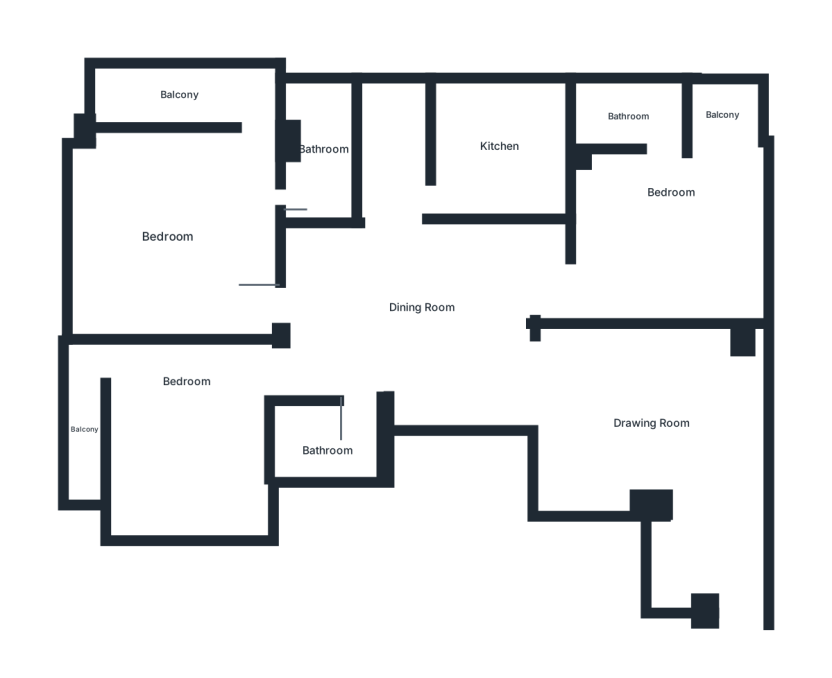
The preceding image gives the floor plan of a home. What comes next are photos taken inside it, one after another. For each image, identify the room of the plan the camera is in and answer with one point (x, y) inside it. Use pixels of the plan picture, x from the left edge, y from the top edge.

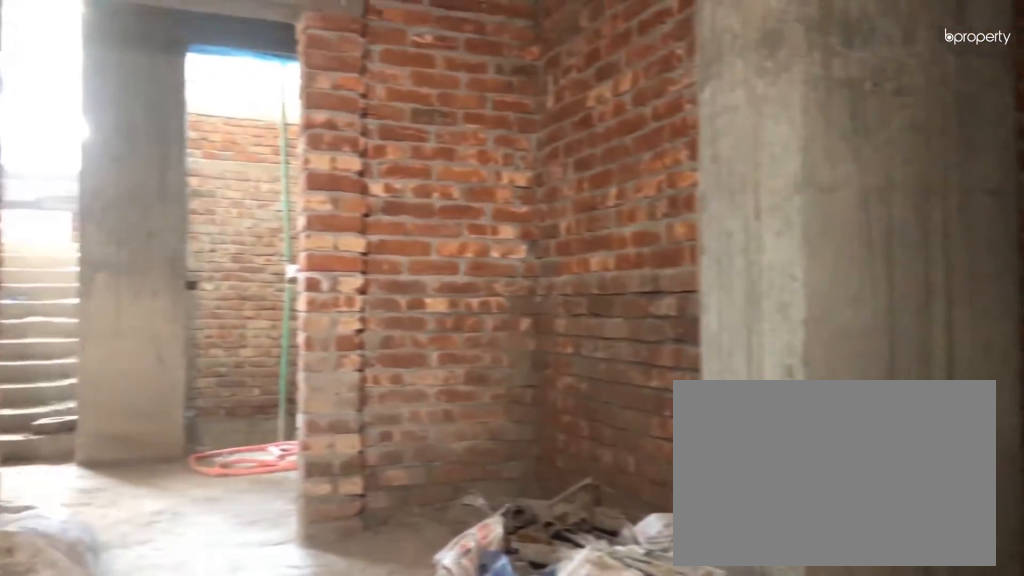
(660, 424)
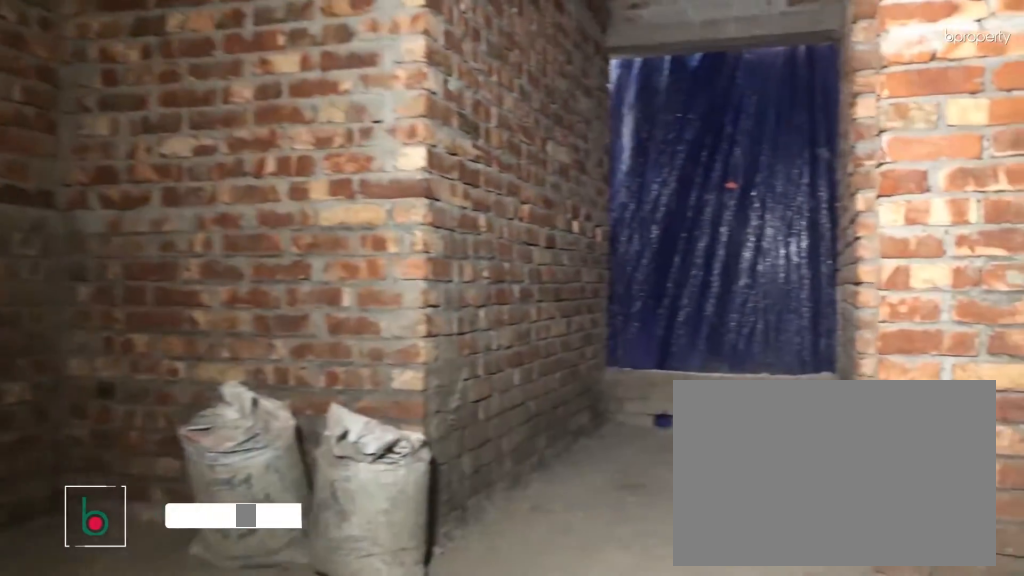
(422, 303)
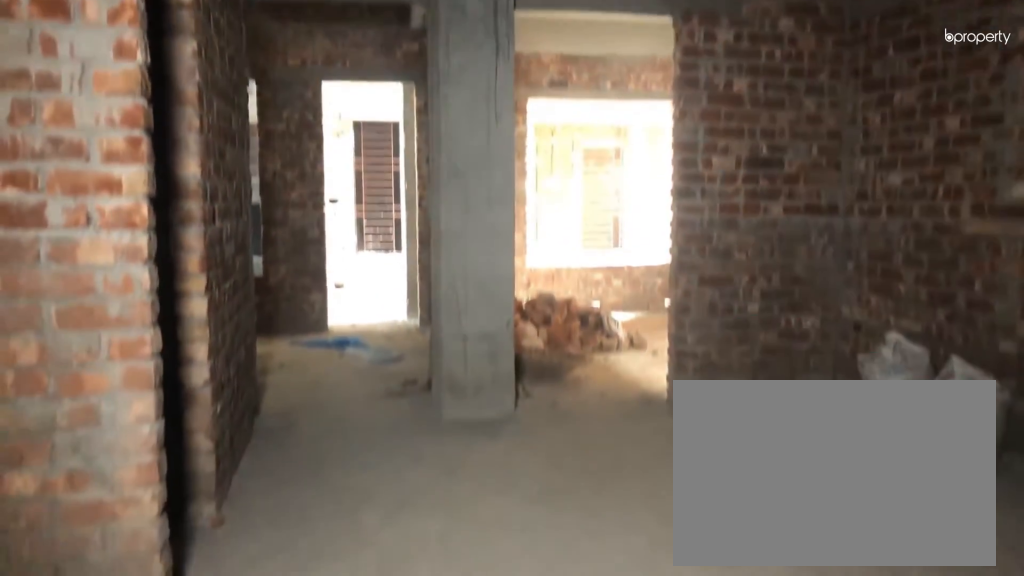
(422, 303)
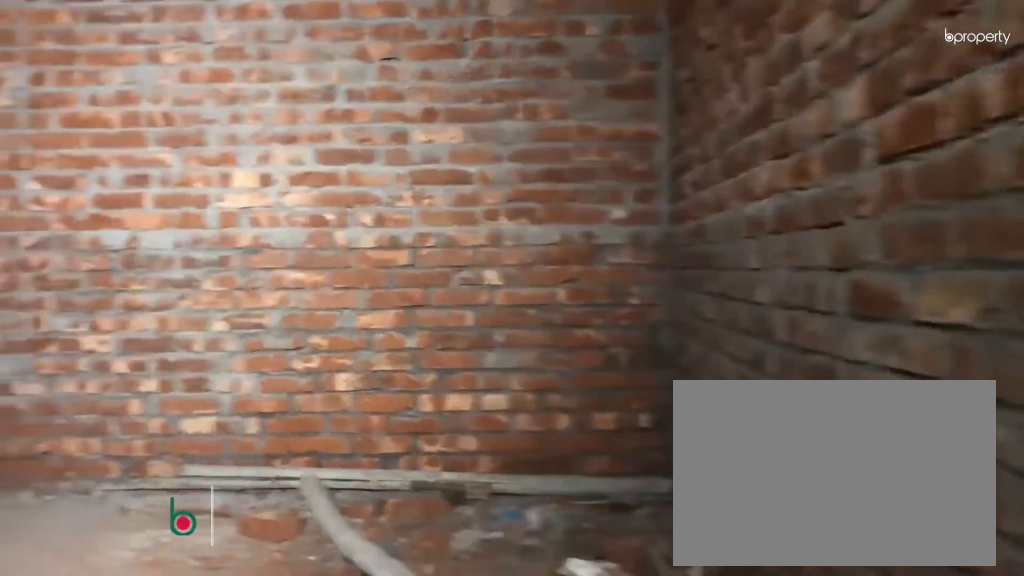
(664, 226)
